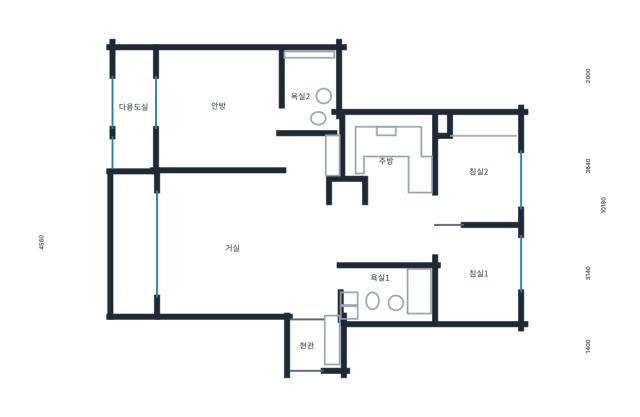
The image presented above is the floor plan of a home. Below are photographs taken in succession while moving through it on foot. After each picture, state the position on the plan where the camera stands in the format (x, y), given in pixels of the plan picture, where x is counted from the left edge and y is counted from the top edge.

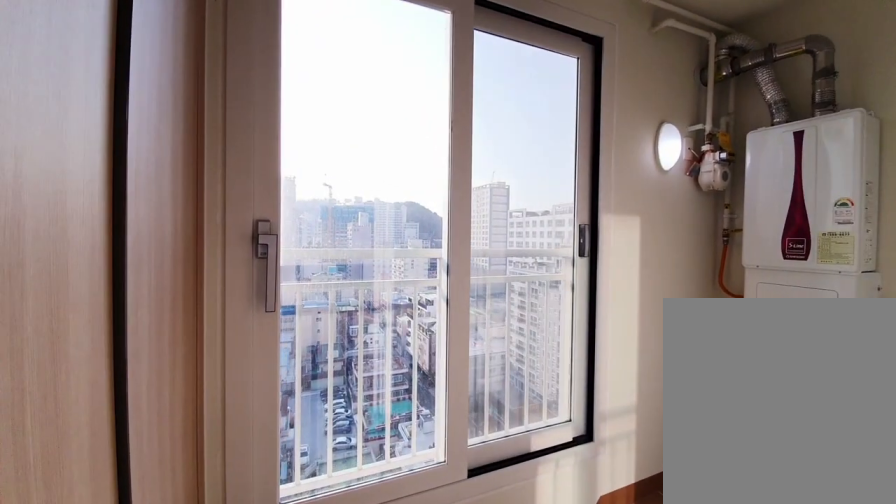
(151, 124)
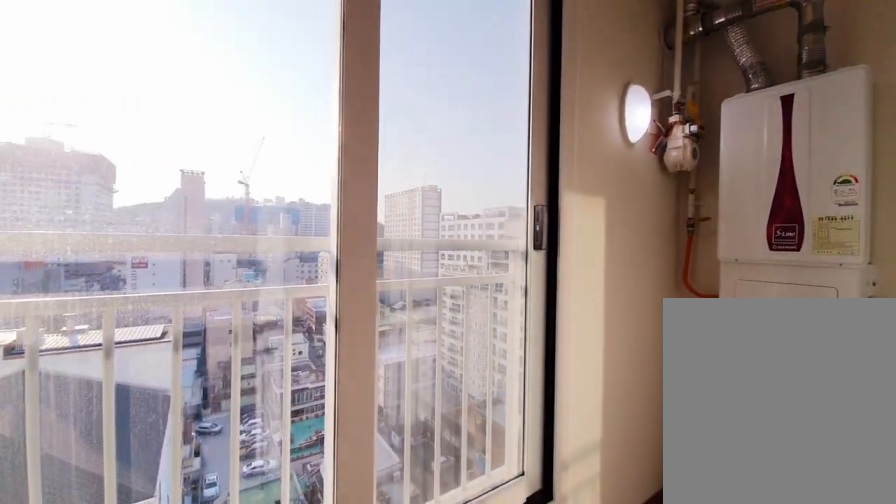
(150, 124)
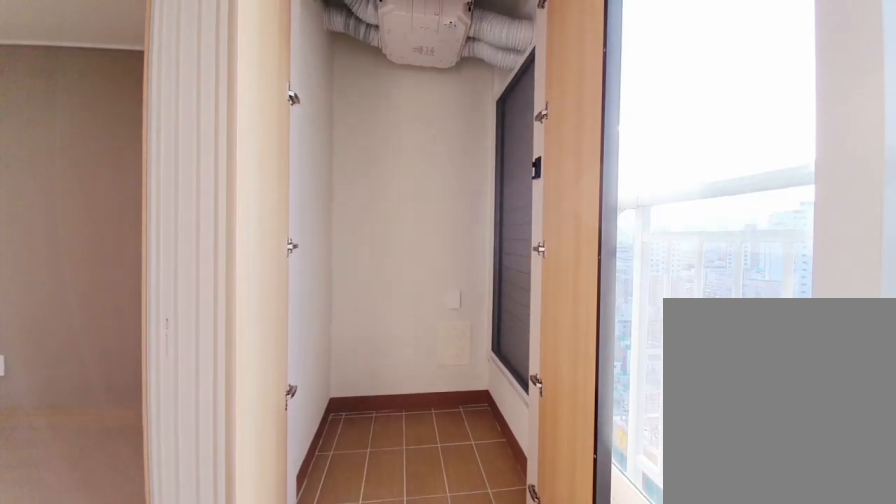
(149, 124)
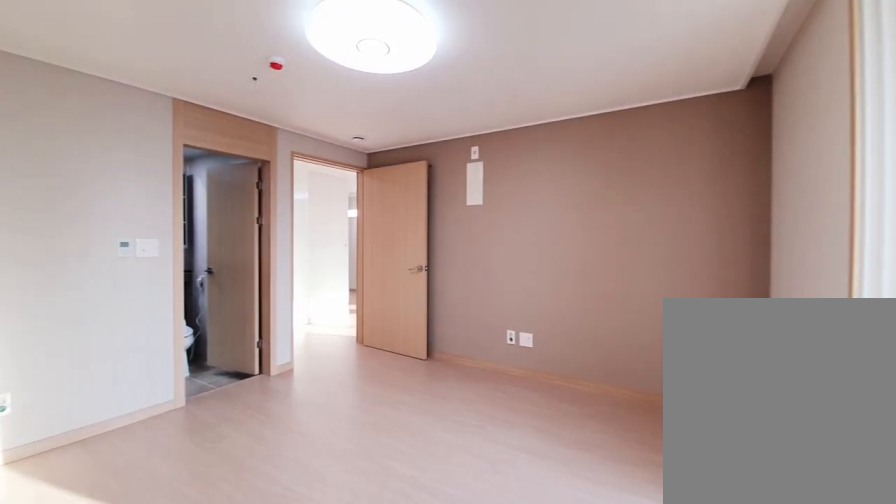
(210, 134)
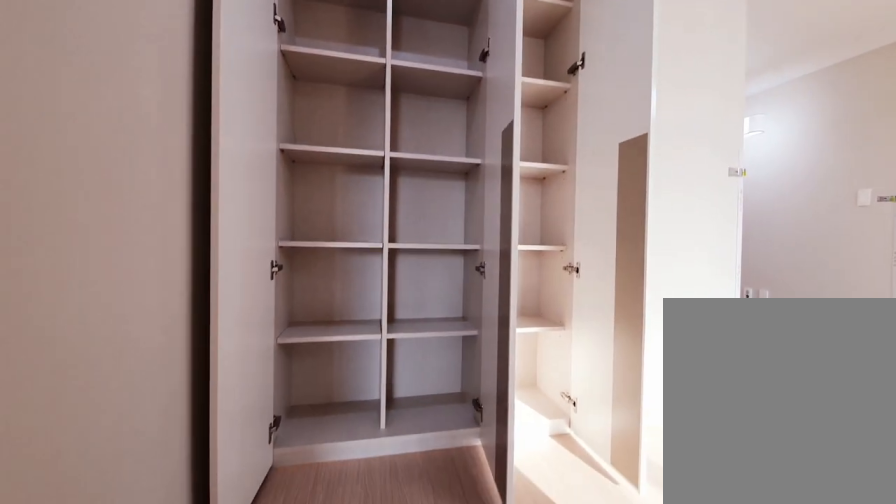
(301, 165)
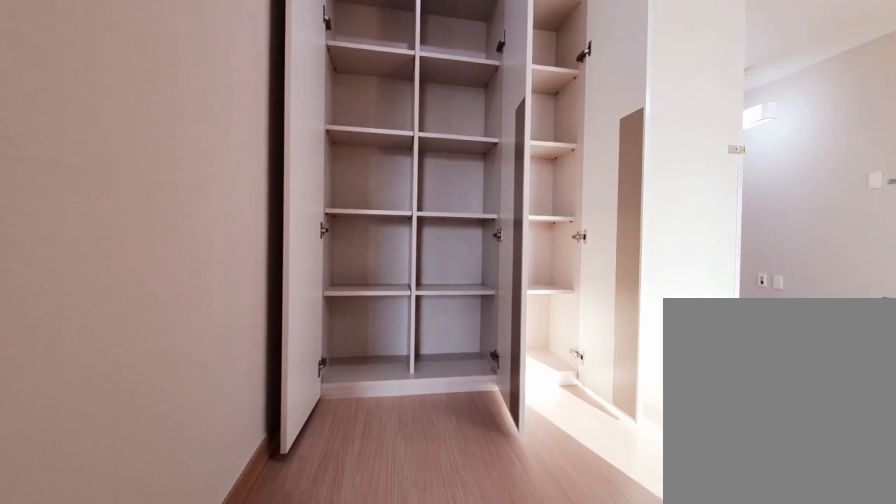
(302, 166)
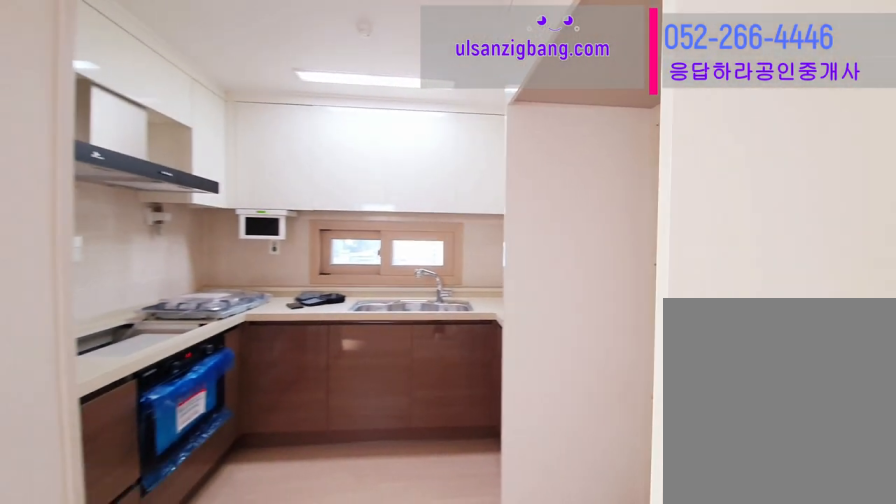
(390, 168)
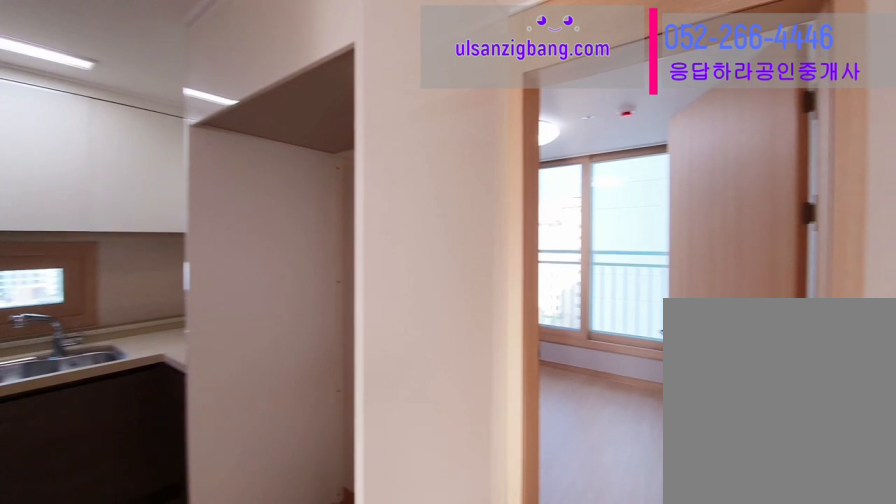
(391, 169)
